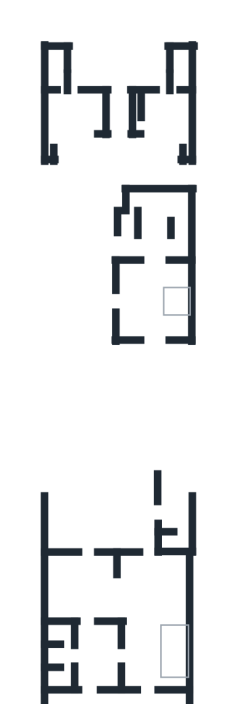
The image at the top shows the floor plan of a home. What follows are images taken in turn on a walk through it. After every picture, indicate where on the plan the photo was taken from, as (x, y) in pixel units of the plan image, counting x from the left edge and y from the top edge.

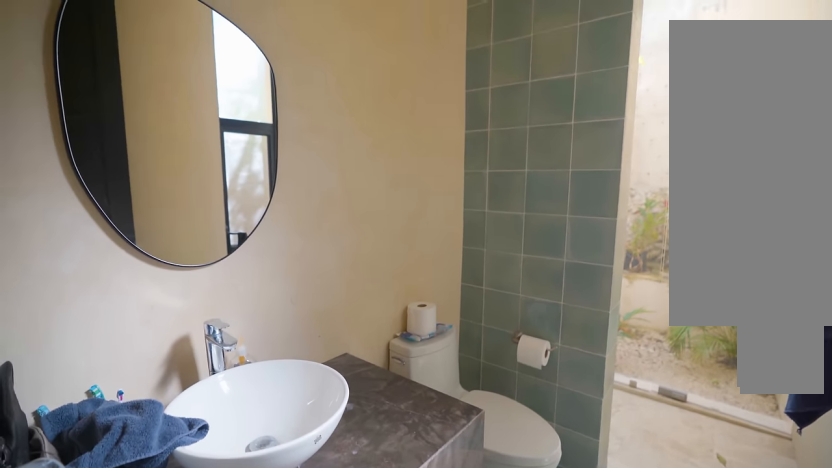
(60, 77)
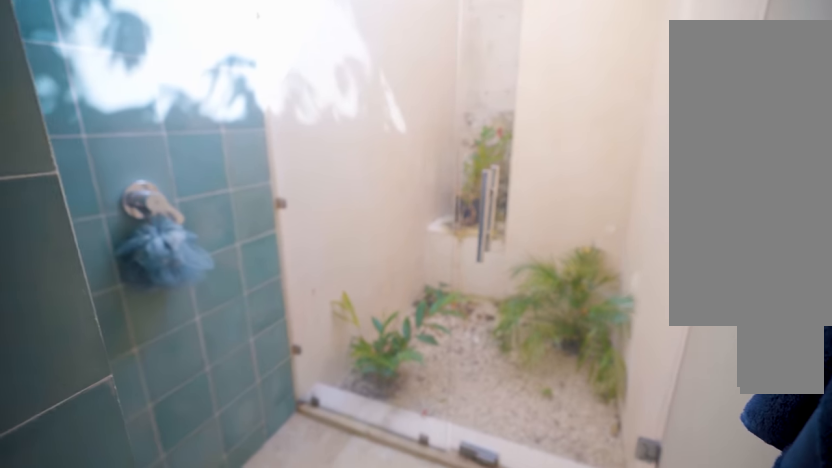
(60, 77)
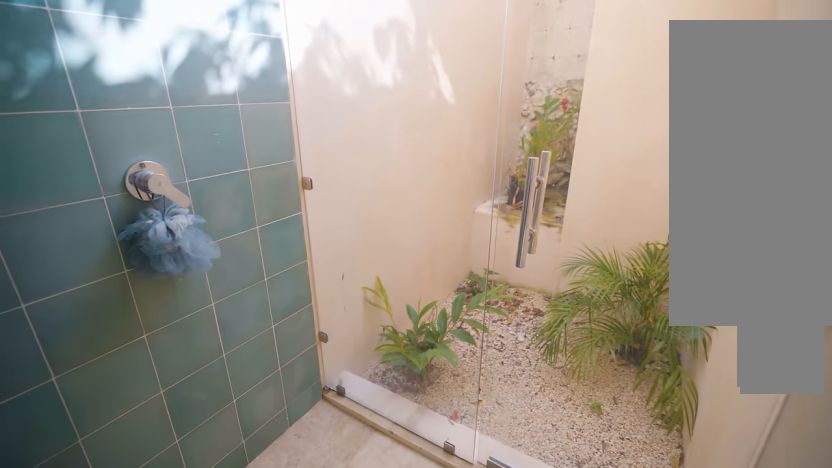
(60, 76)
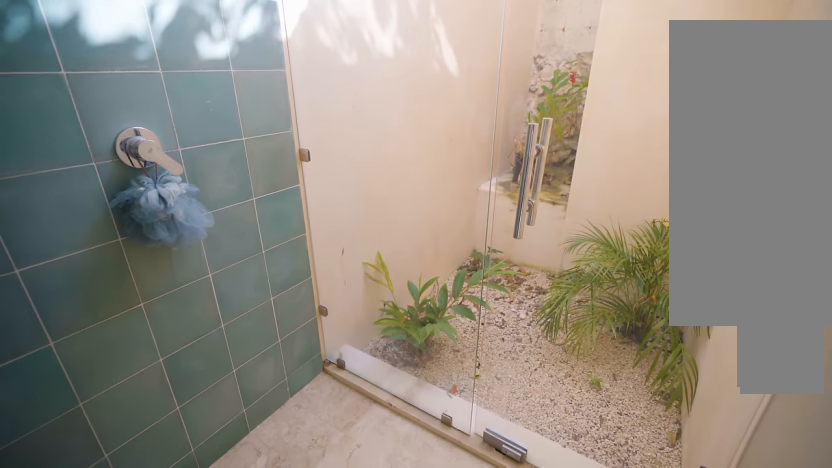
(60, 76)
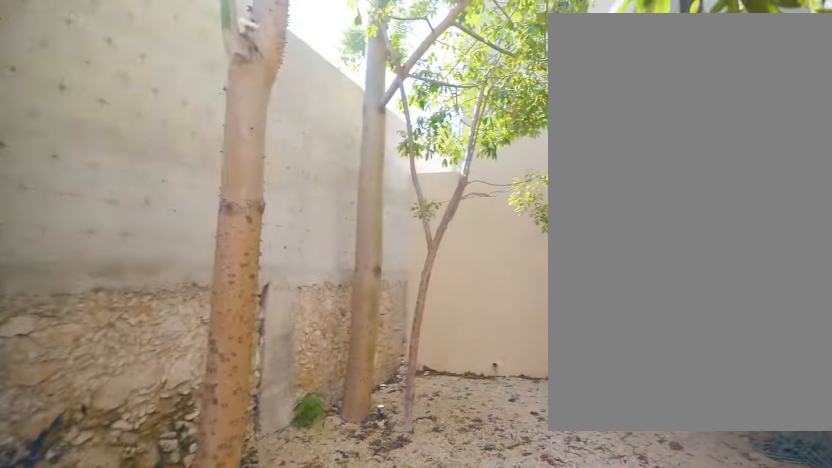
(84, 71)
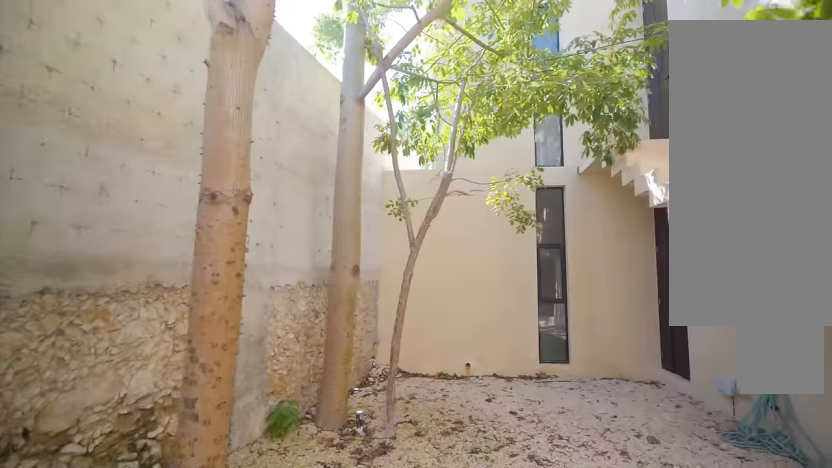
(85, 72)
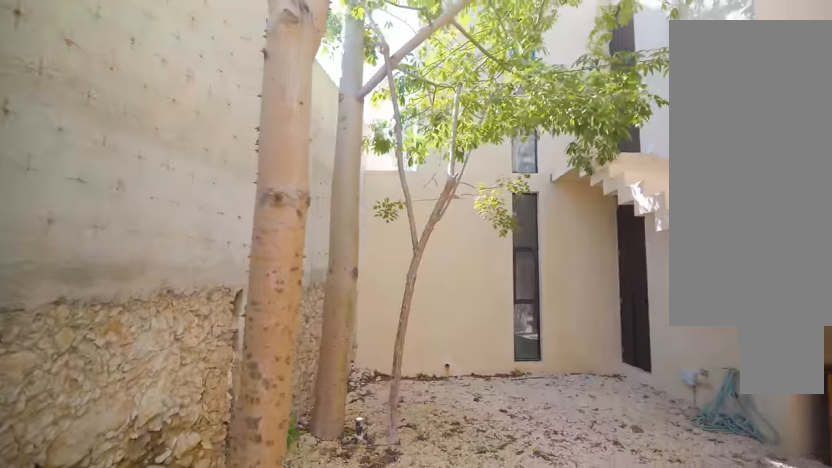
(85, 71)
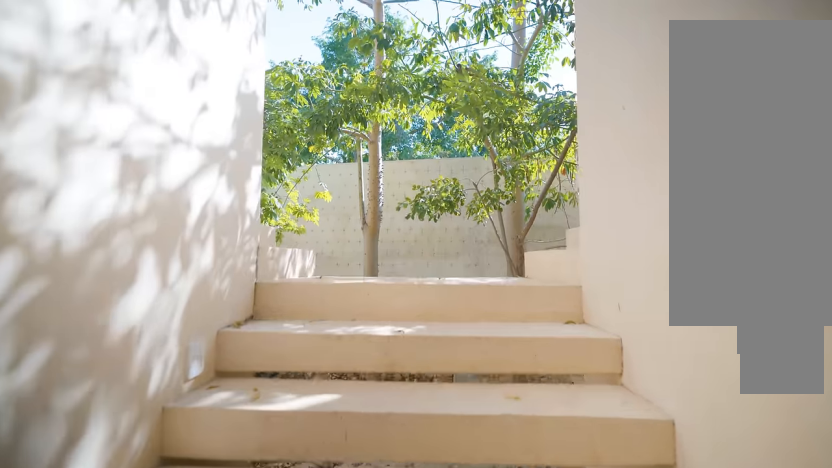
(118, 111)
